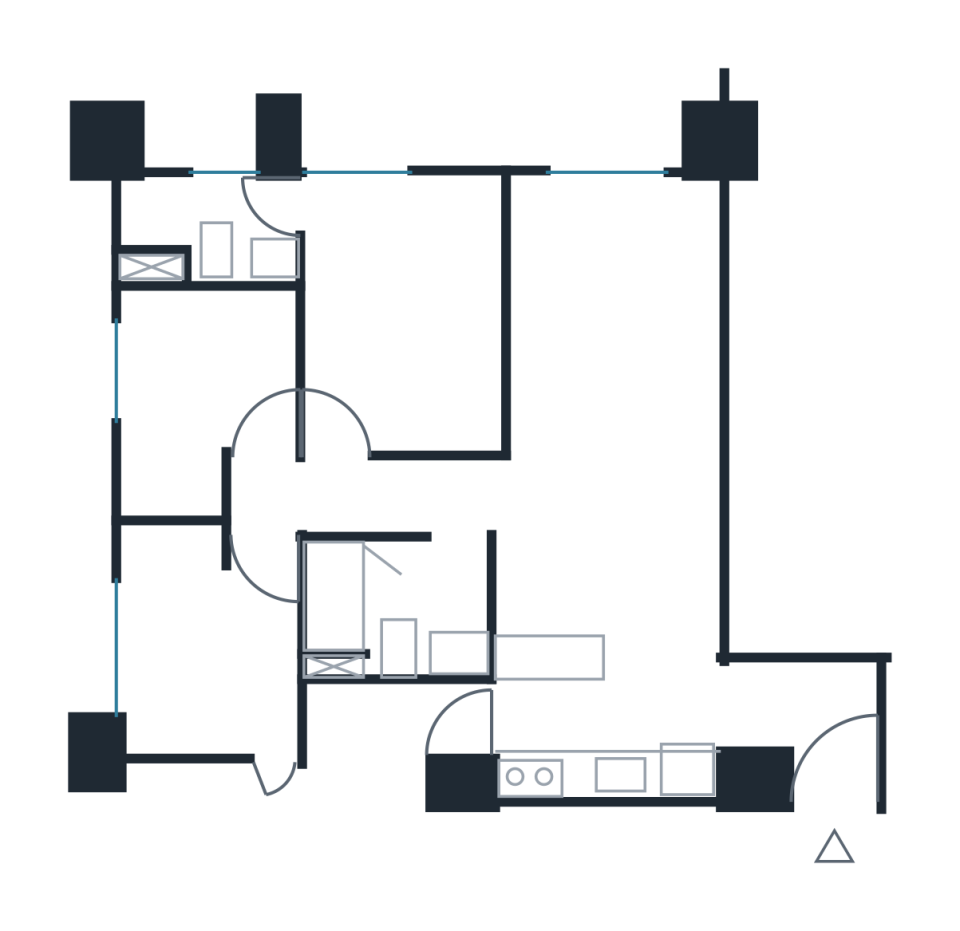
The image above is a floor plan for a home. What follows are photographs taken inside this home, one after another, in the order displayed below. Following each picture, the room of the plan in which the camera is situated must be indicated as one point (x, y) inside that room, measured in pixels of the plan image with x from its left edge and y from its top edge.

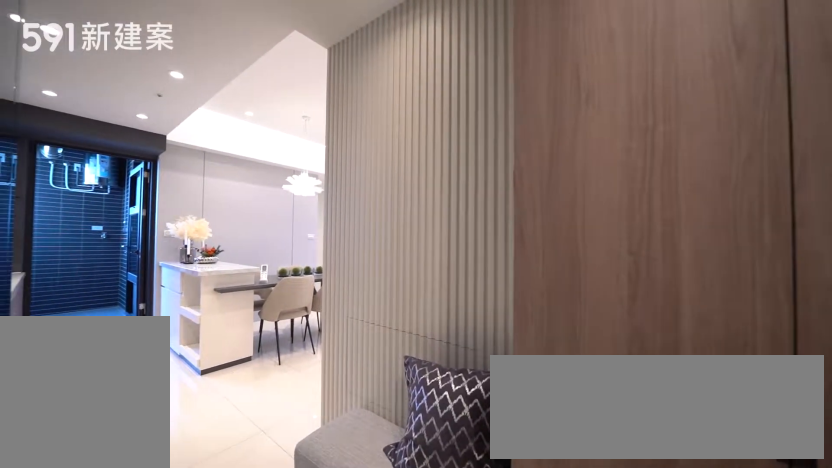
(808, 726)
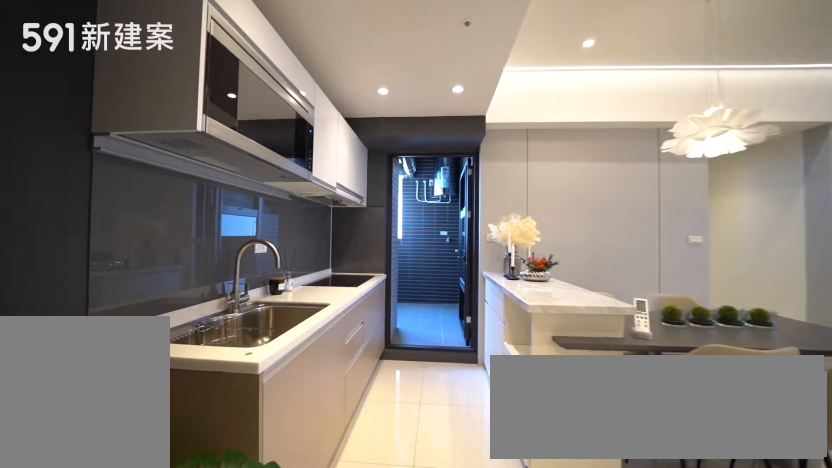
(606, 741)
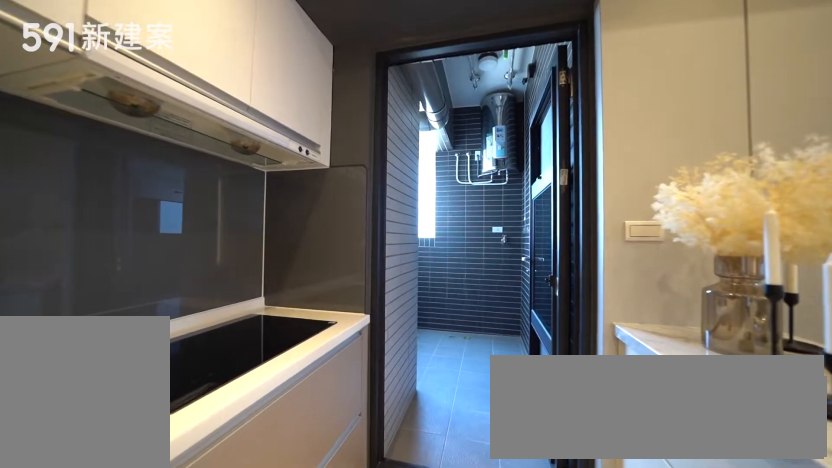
(606, 741)
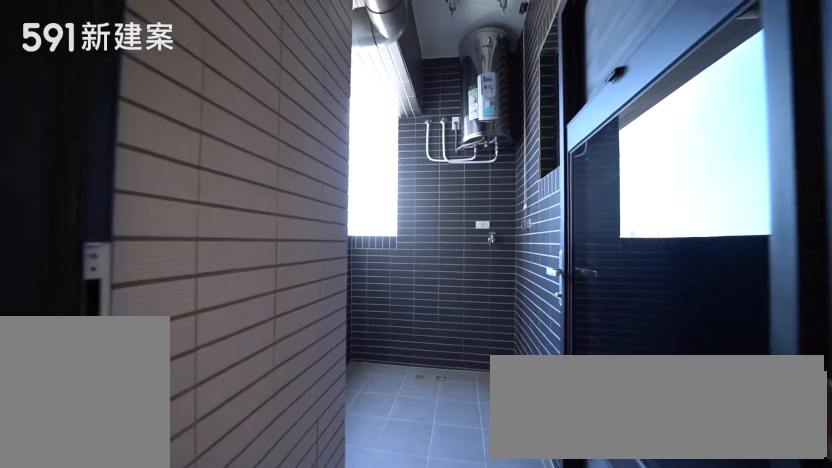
(384, 740)
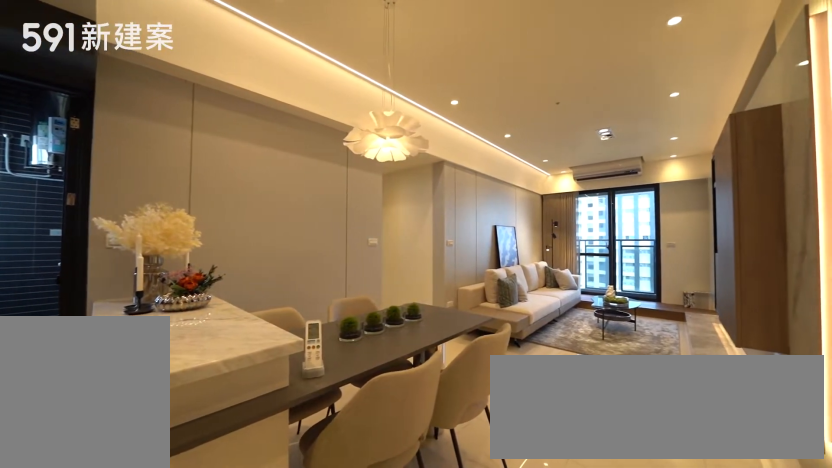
(609, 584)
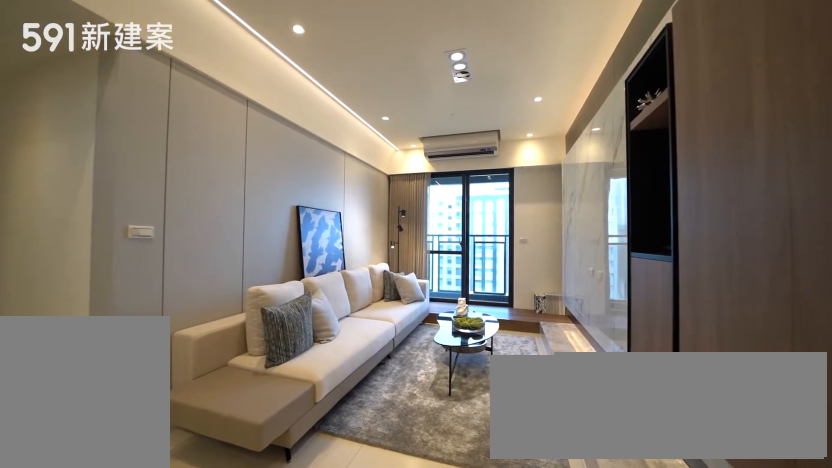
(617, 335)
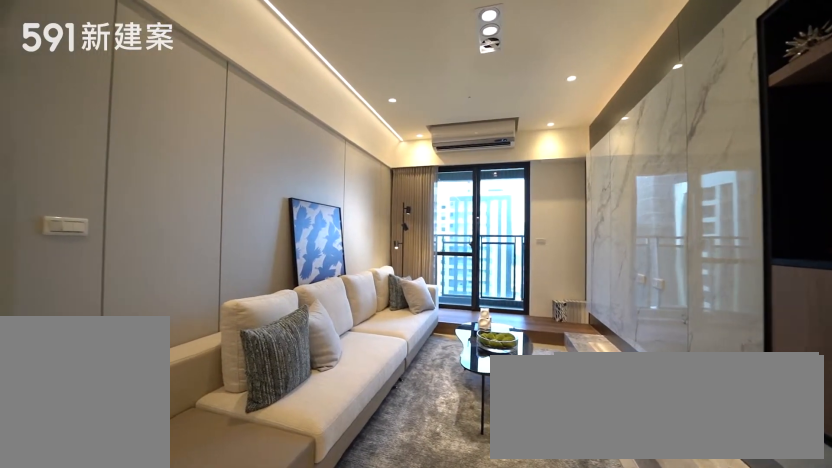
(617, 335)
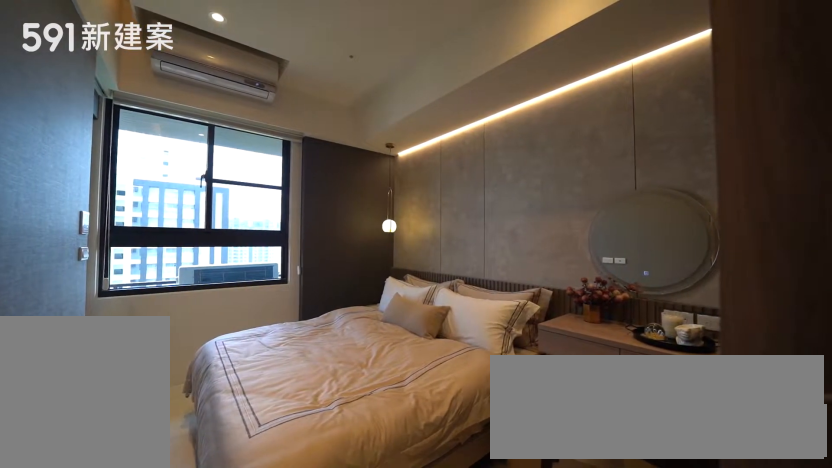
(405, 315)
